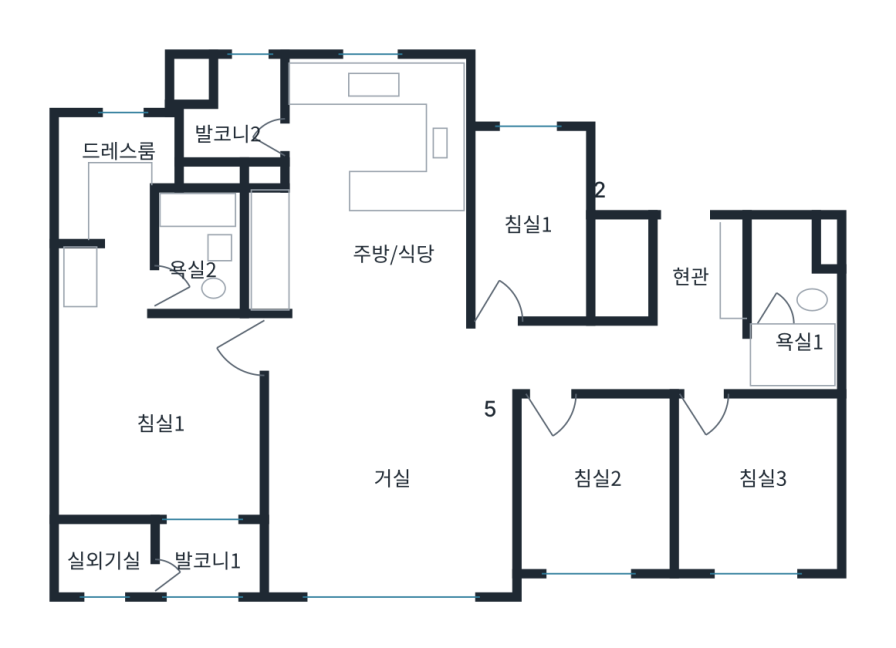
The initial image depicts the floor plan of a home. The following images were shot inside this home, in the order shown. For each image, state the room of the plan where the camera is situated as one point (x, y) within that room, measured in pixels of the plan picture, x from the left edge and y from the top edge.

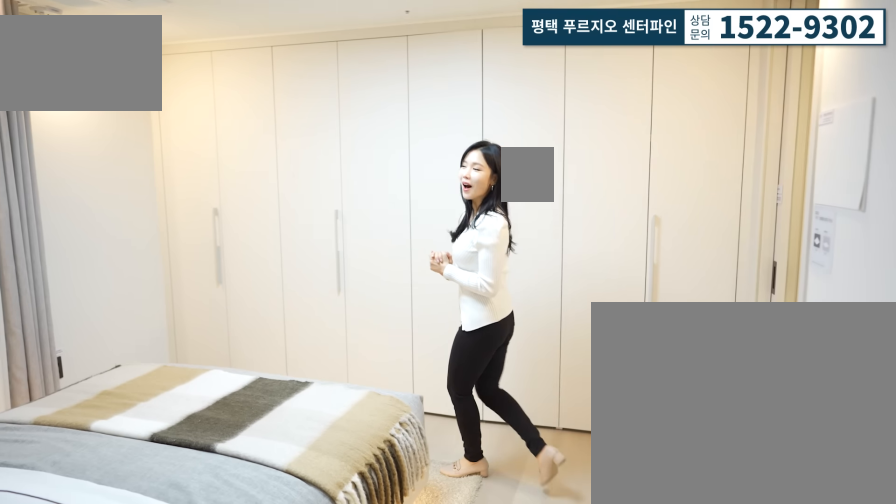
(160, 423)
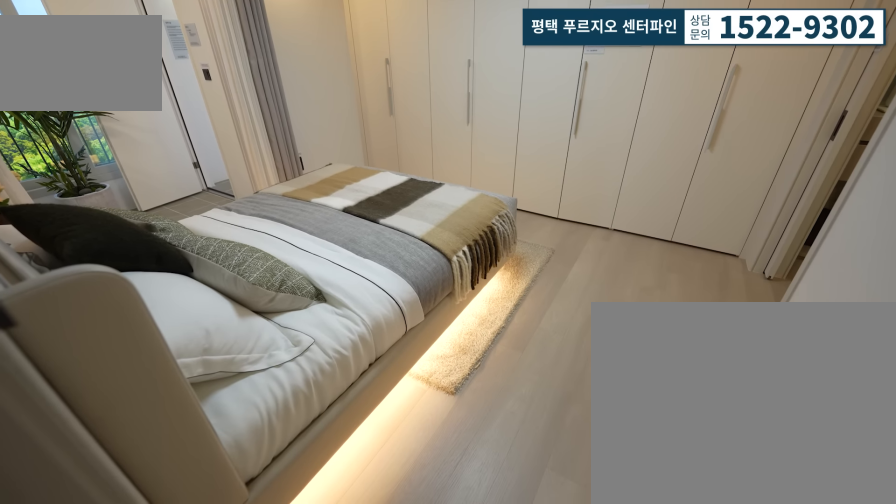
(160, 422)
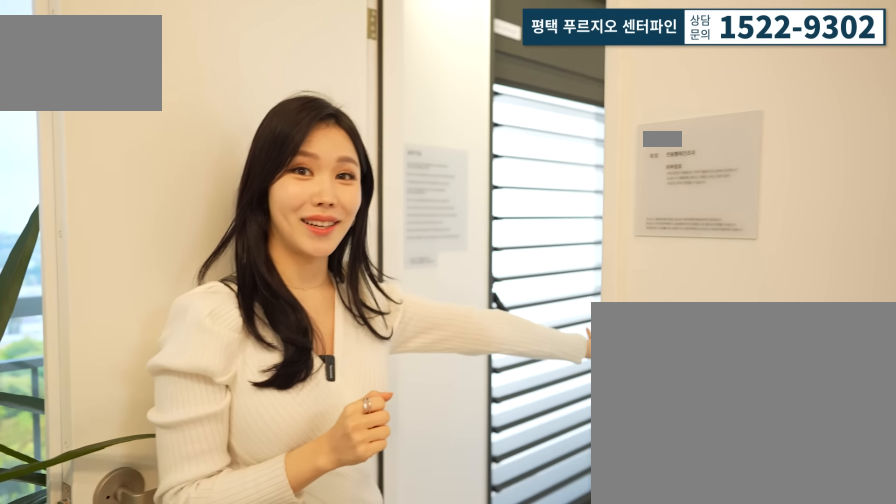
(197, 547)
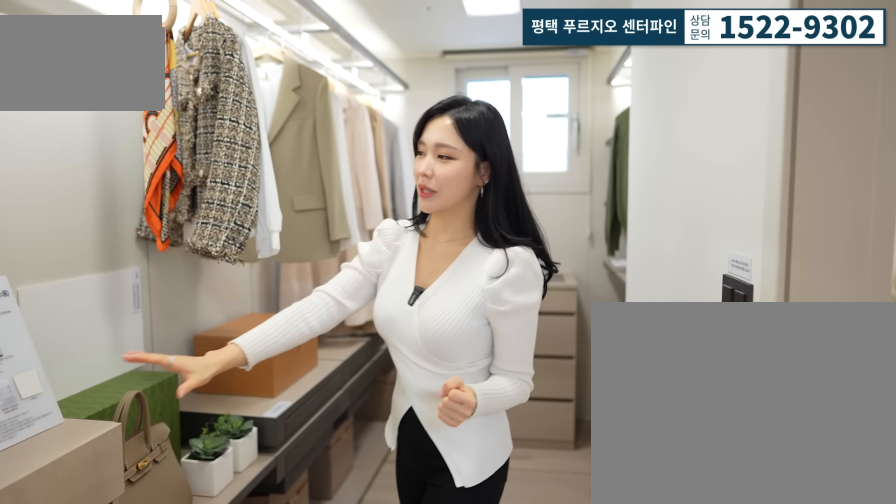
(117, 207)
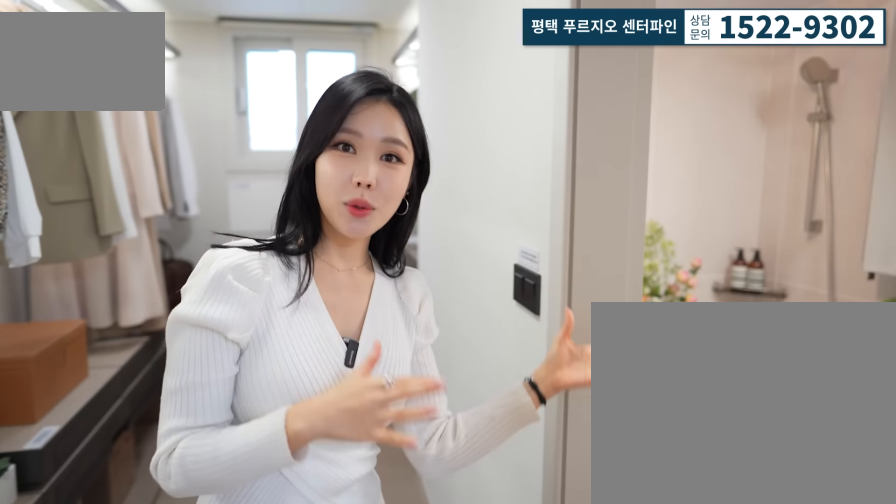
(117, 207)
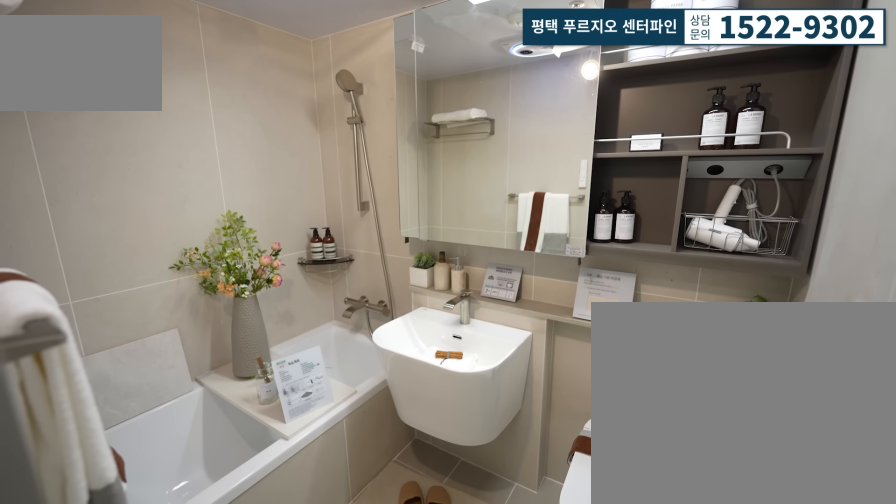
(196, 282)
